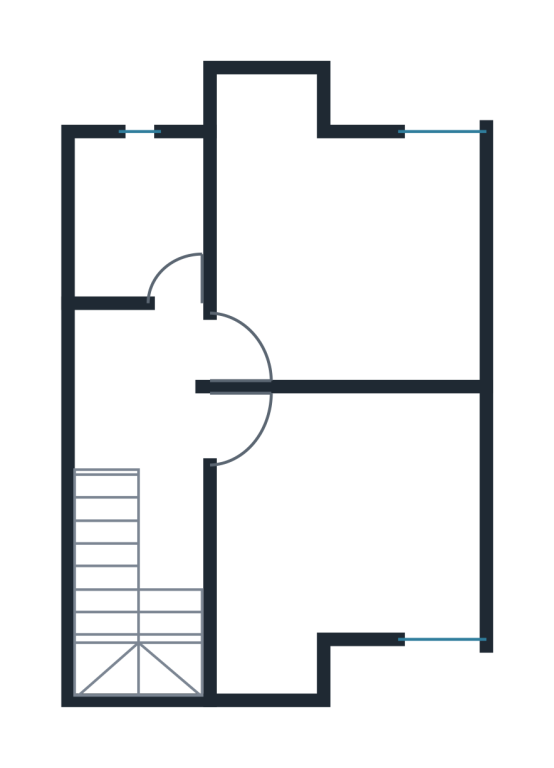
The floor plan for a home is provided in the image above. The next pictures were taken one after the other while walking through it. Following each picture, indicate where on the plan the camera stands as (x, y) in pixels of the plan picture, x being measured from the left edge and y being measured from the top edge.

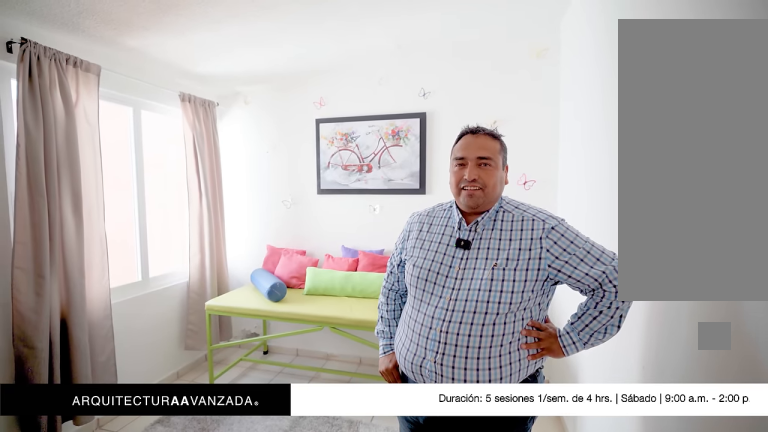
(239, 349)
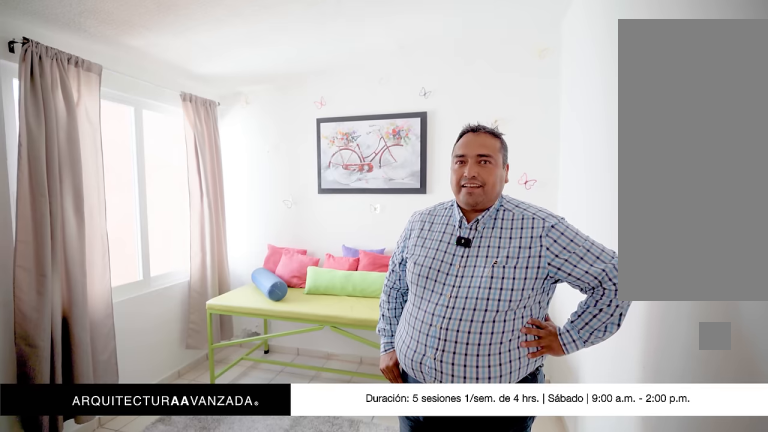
(239, 349)
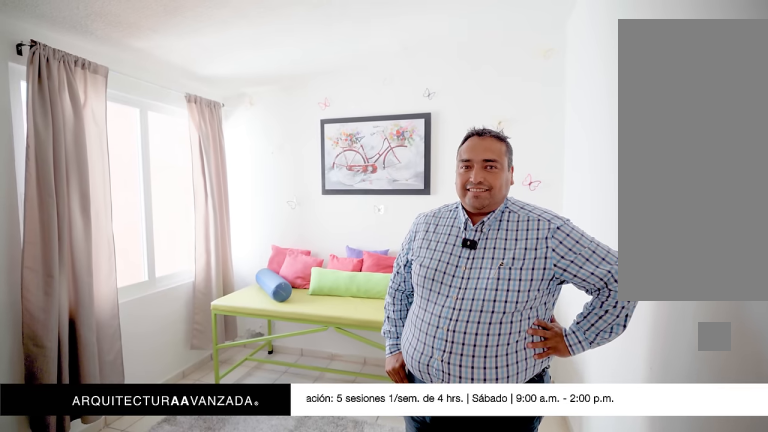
(239, 349)
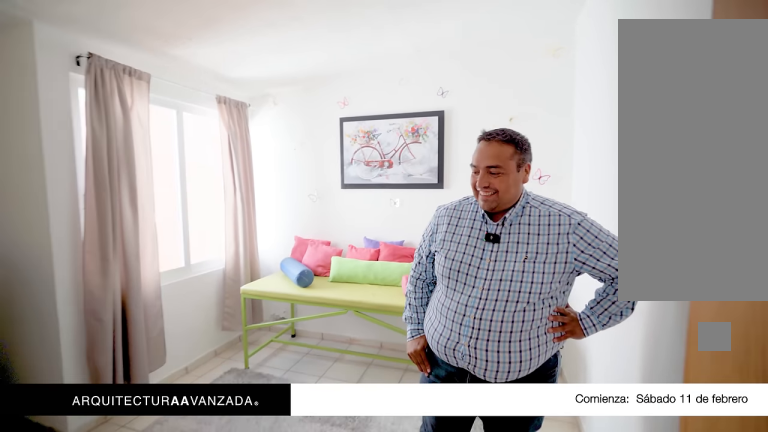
(240, 348)
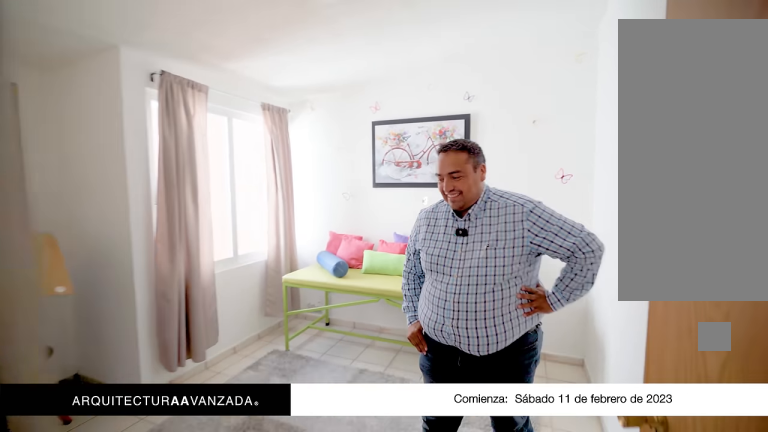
(237, 348)
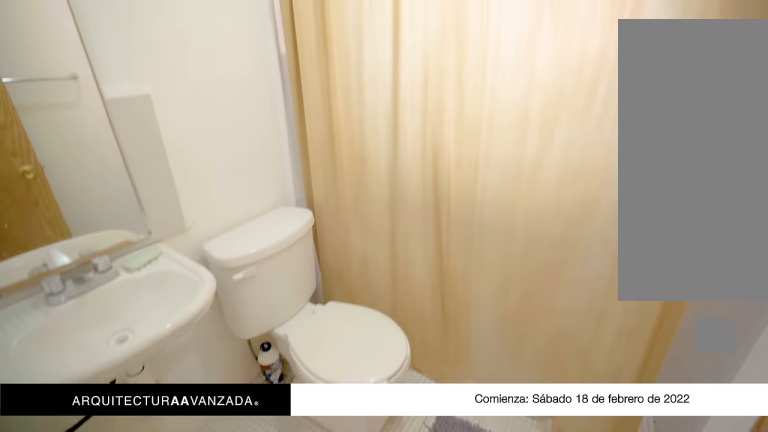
(169, 319)
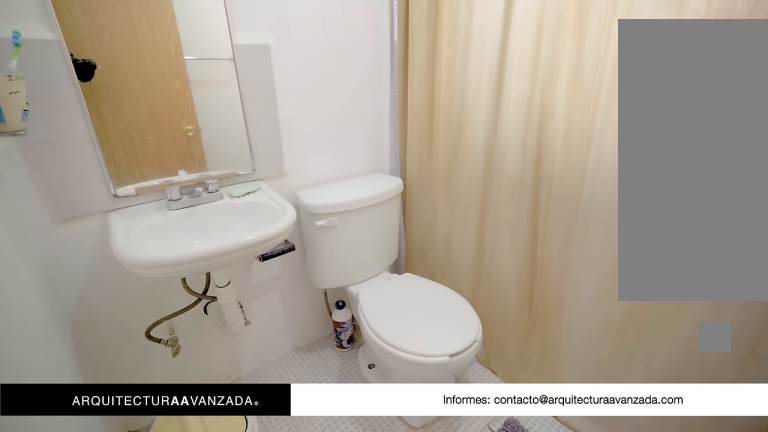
(176, 276)
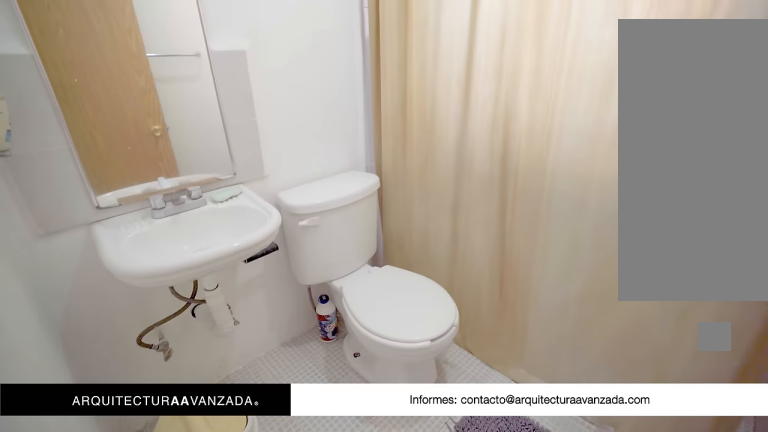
(175, 275)
